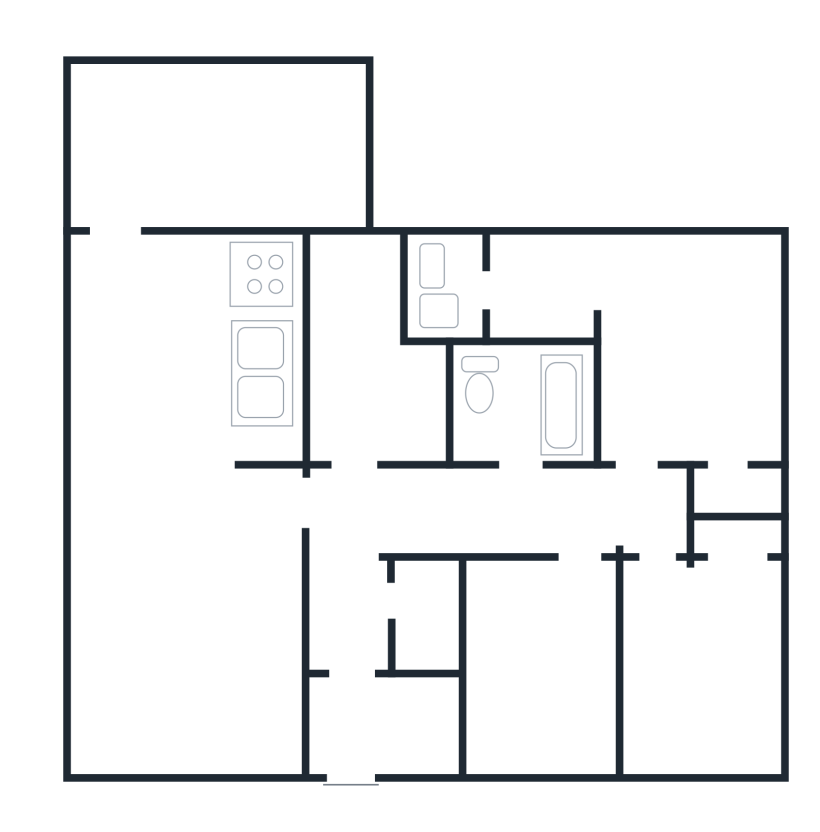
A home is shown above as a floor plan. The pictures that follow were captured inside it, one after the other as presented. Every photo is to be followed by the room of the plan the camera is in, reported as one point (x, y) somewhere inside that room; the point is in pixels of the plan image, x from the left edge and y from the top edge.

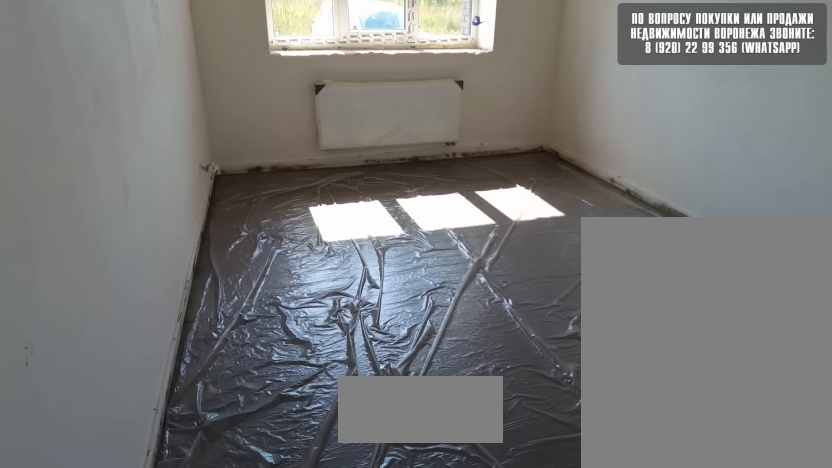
(566, 659)
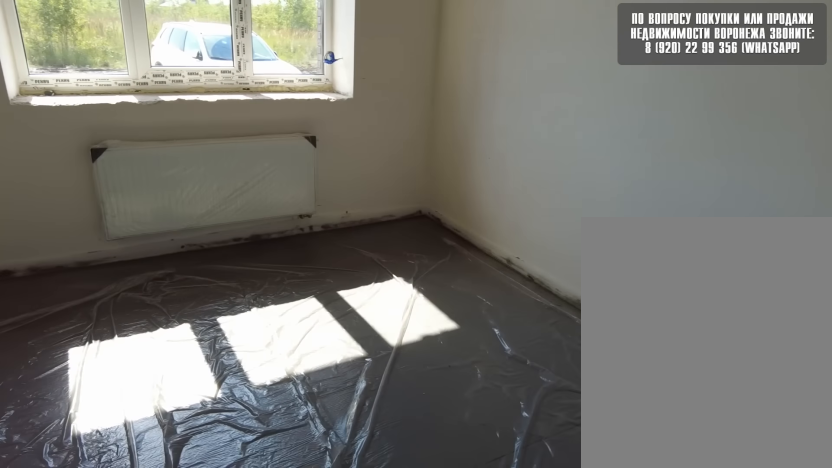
(566, 660)
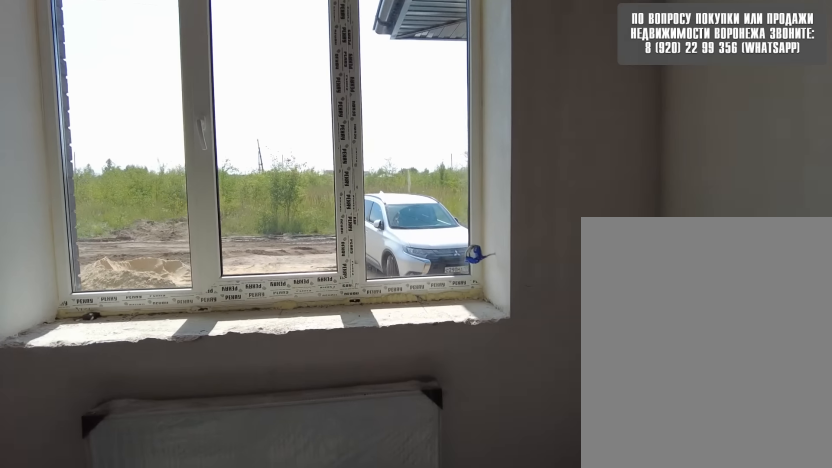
(567, 657)
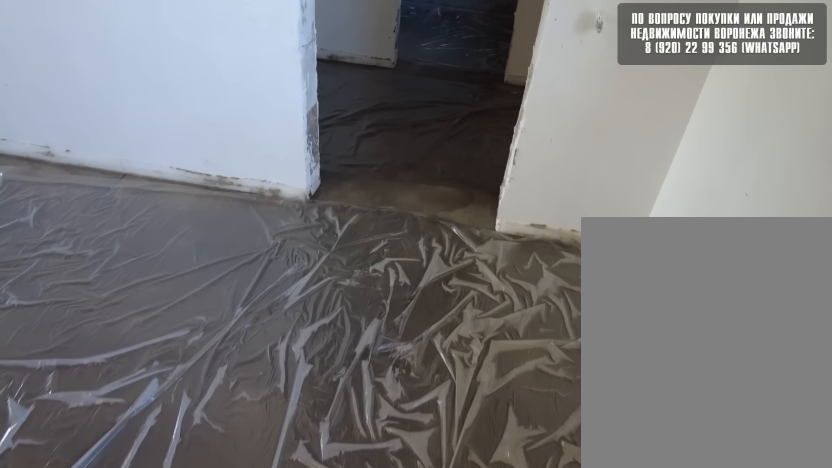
(620, 299)
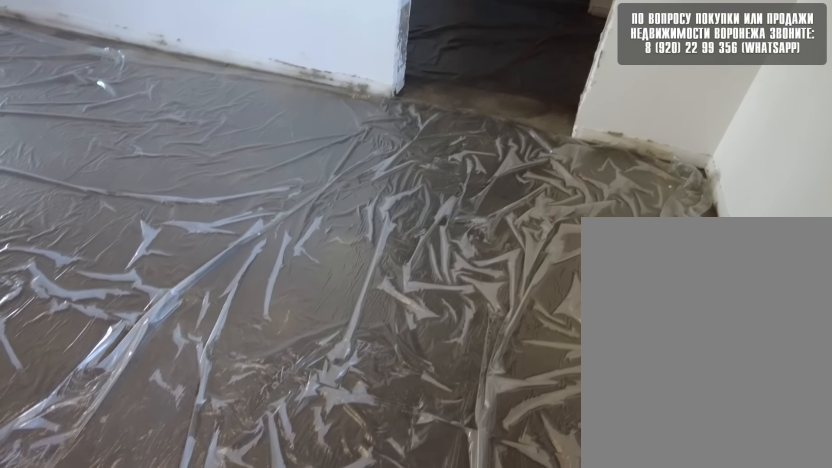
(618, 307)
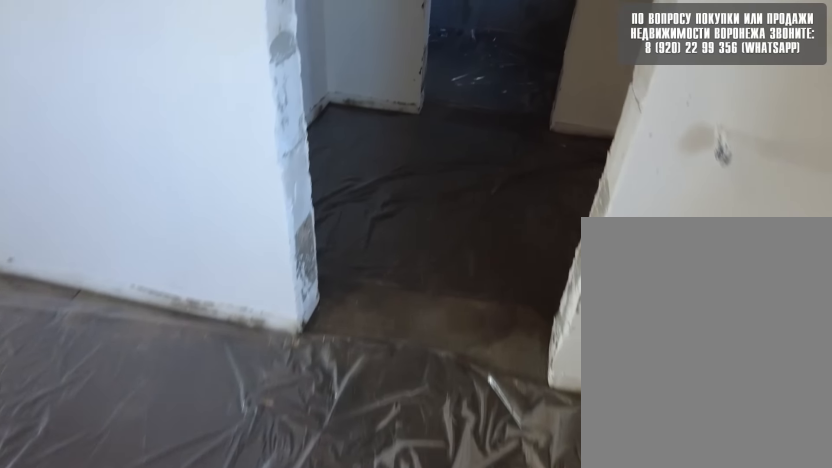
(616, 300)
